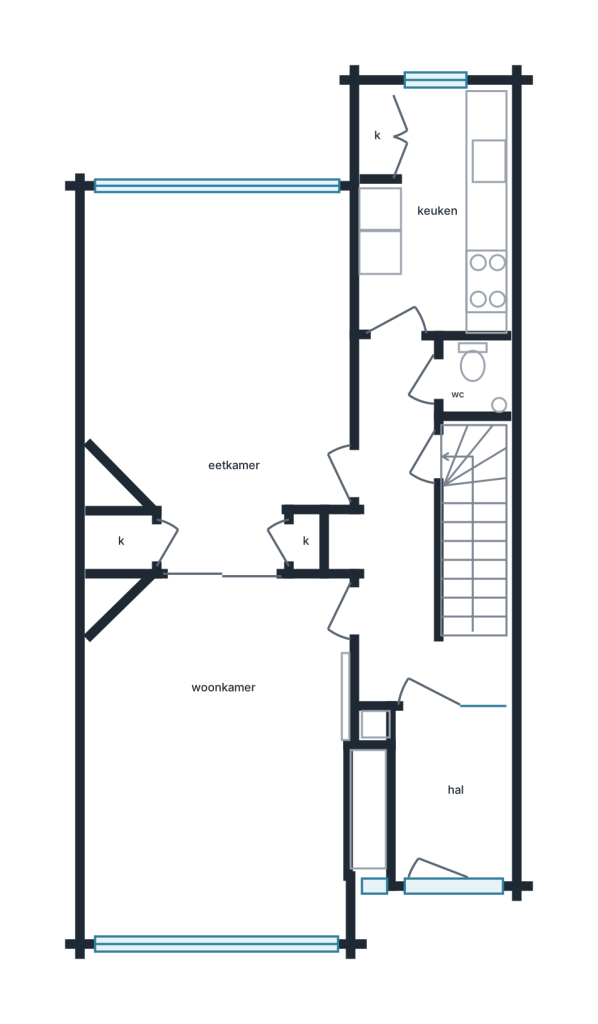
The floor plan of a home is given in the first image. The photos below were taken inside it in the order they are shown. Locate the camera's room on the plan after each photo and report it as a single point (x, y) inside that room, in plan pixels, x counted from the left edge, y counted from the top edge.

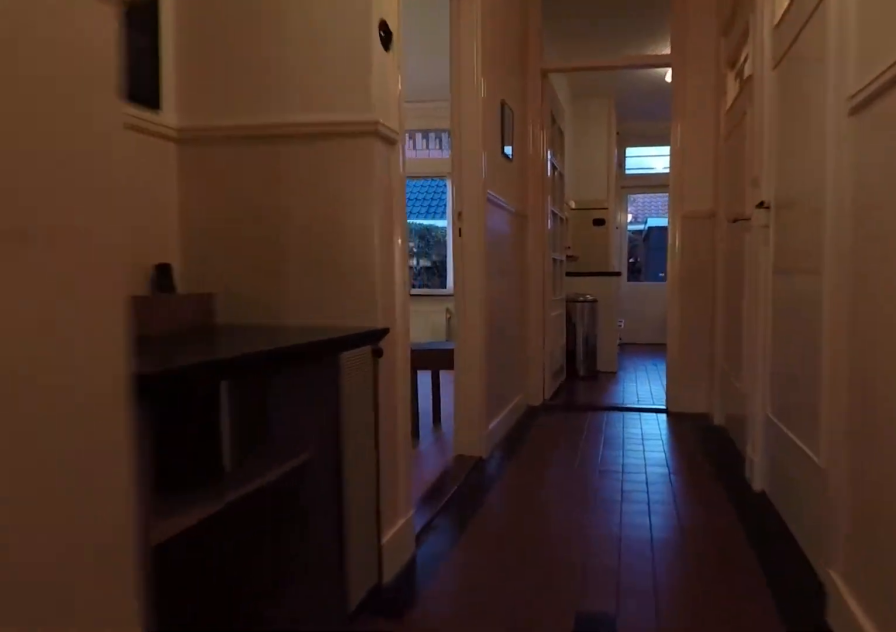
(405, 547)
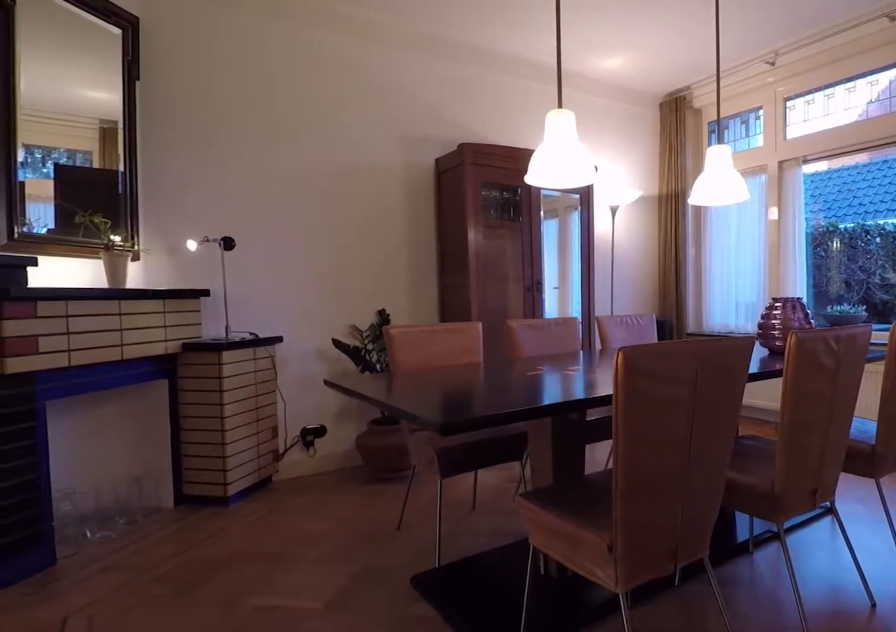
(228, 370)
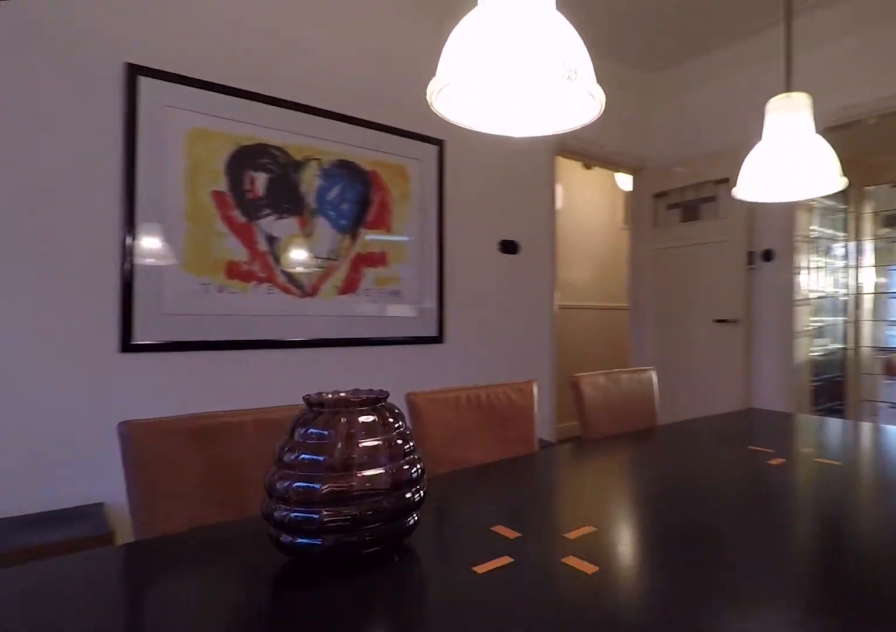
(228, 370)
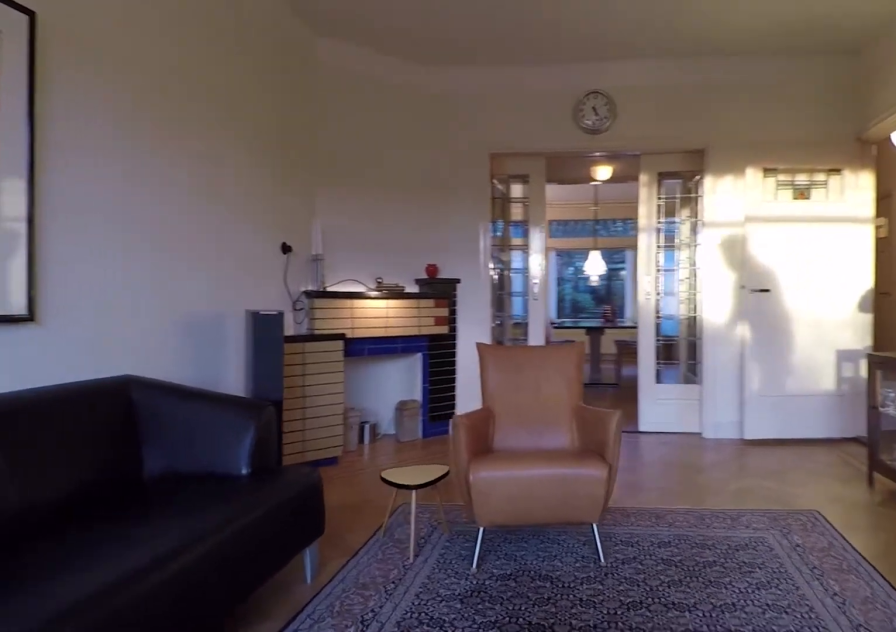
(235, 747)
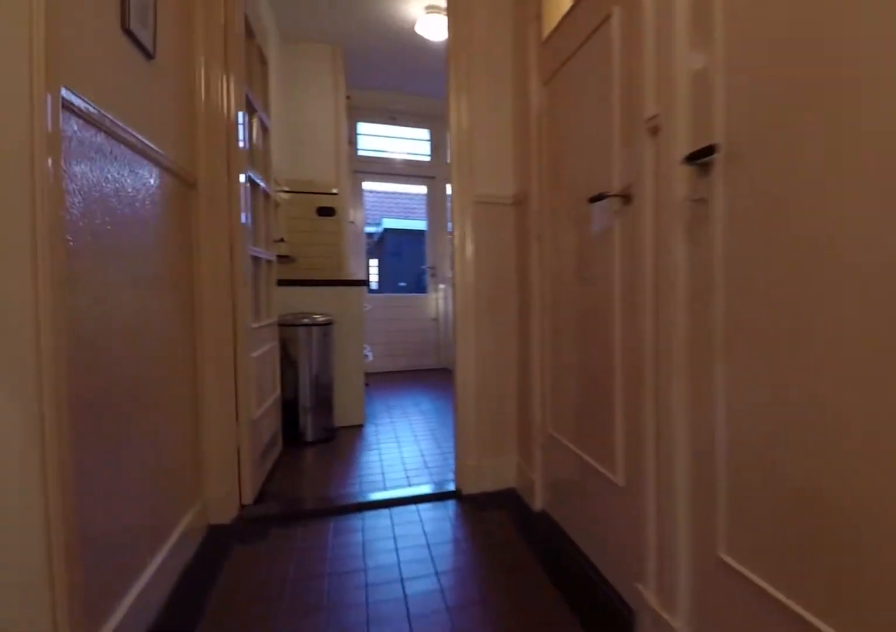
(404, 545)
